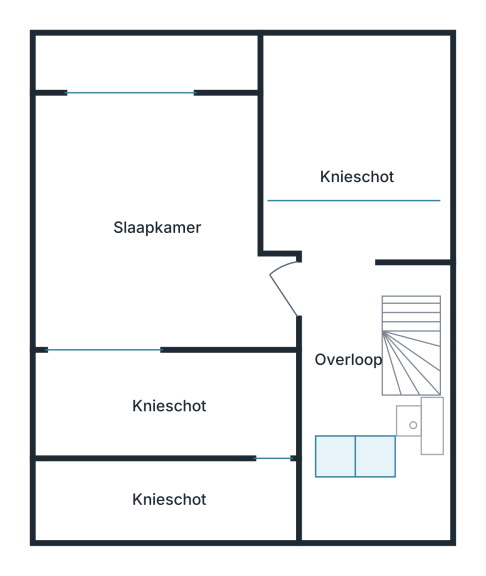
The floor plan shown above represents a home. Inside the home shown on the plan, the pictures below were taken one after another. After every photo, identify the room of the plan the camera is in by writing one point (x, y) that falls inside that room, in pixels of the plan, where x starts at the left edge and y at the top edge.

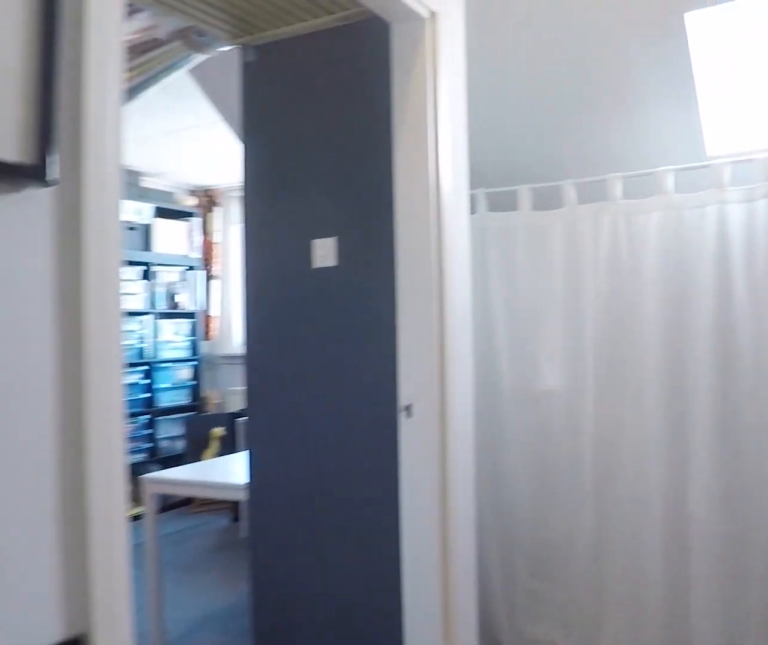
(351, 298)
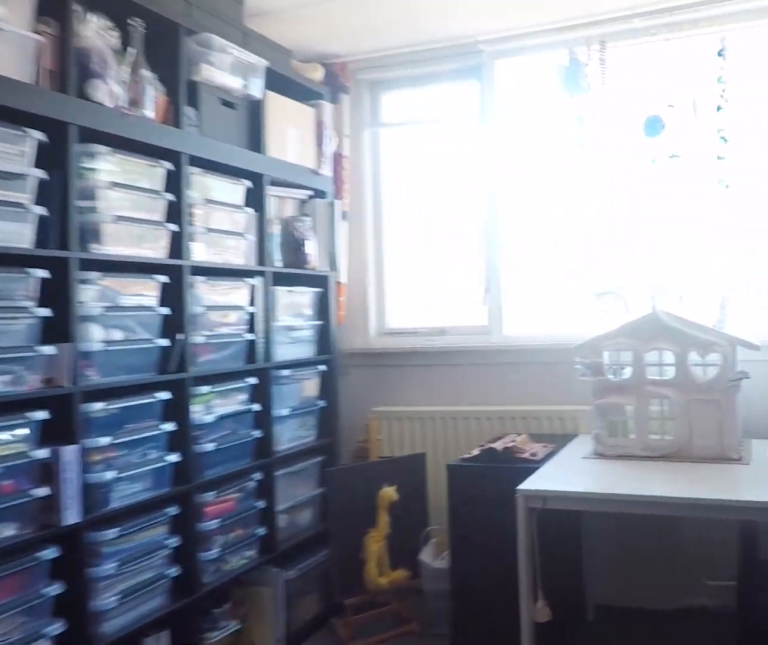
(98, 252)
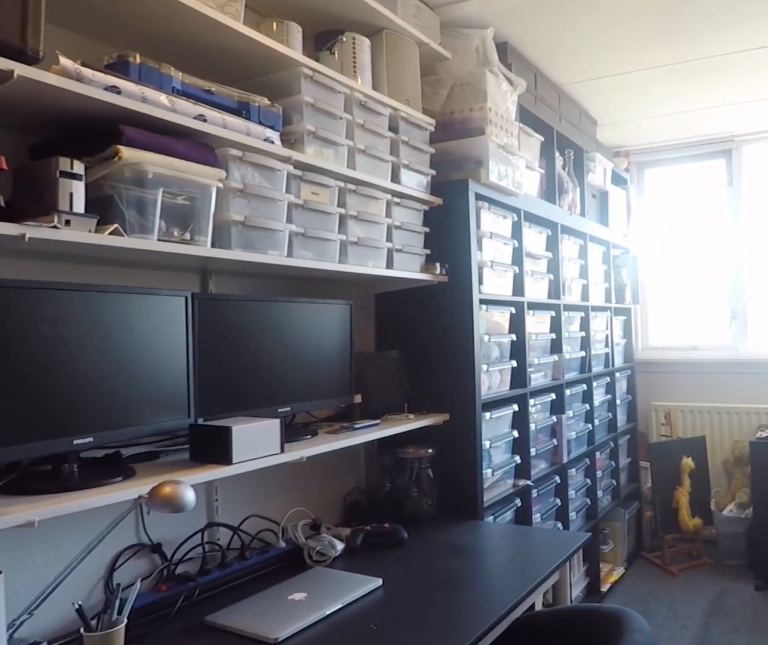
(99, 253)
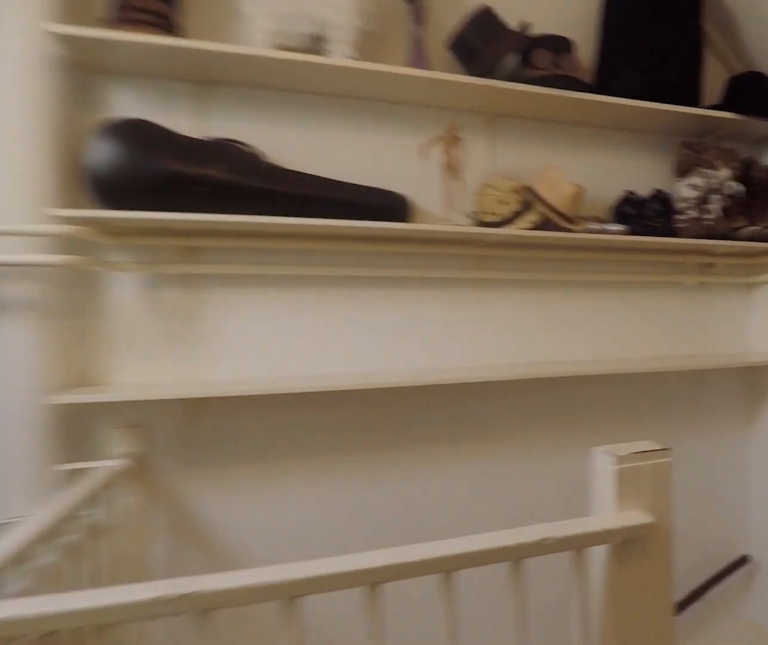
(351, 298)
